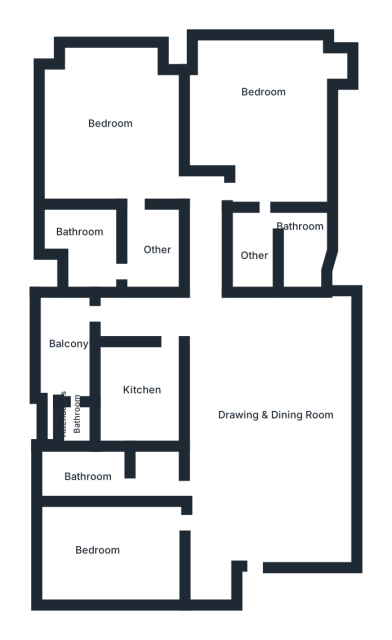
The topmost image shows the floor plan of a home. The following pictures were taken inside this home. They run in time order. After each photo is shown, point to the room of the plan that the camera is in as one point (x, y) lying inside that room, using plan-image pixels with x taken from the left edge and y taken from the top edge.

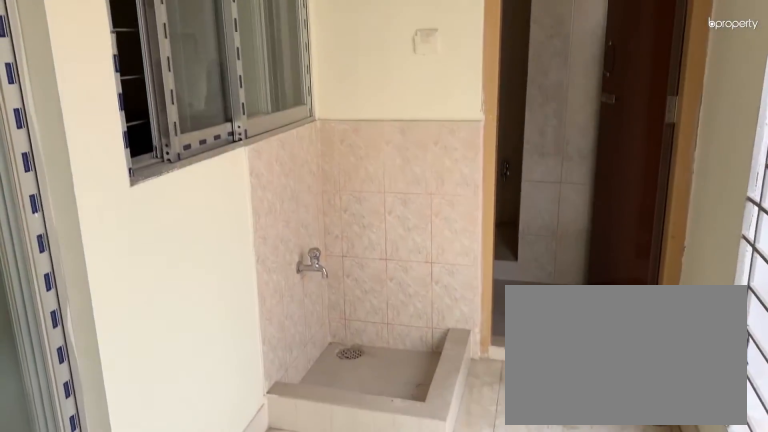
(65, 345)
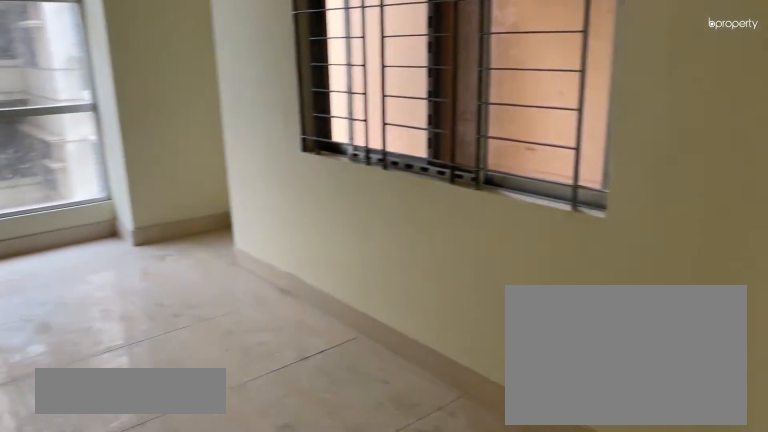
(266, 122)
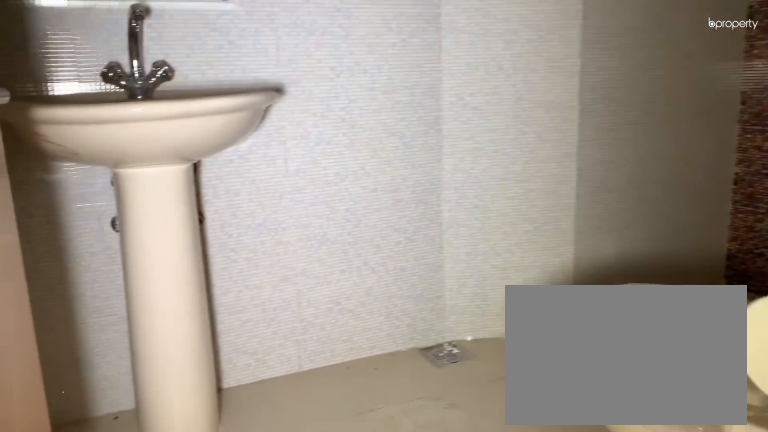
(307, 243)
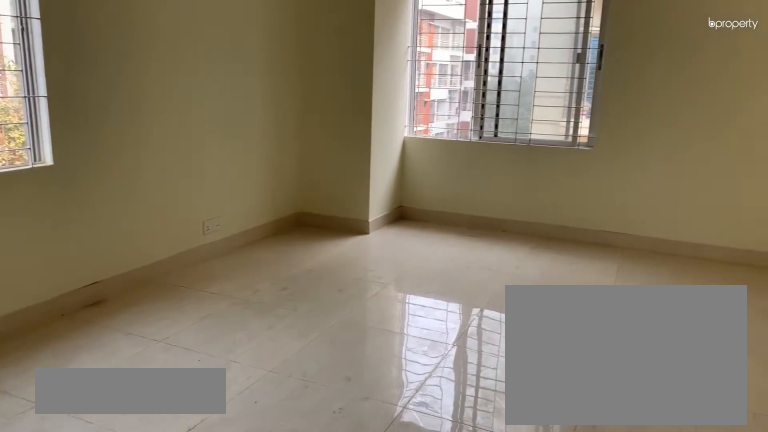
(124, 136)
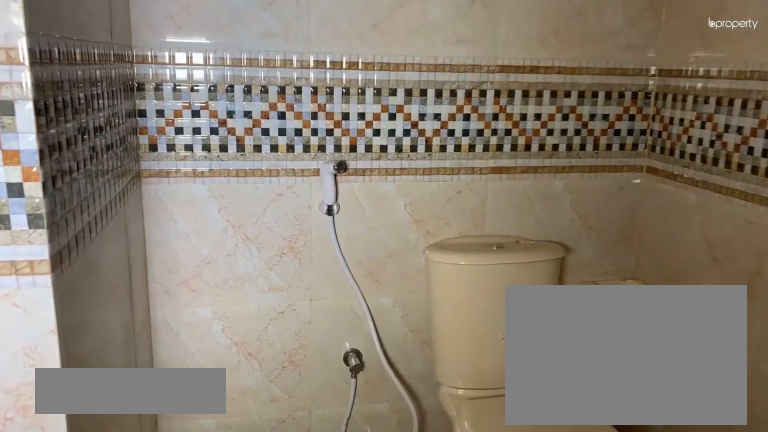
(88, 243)
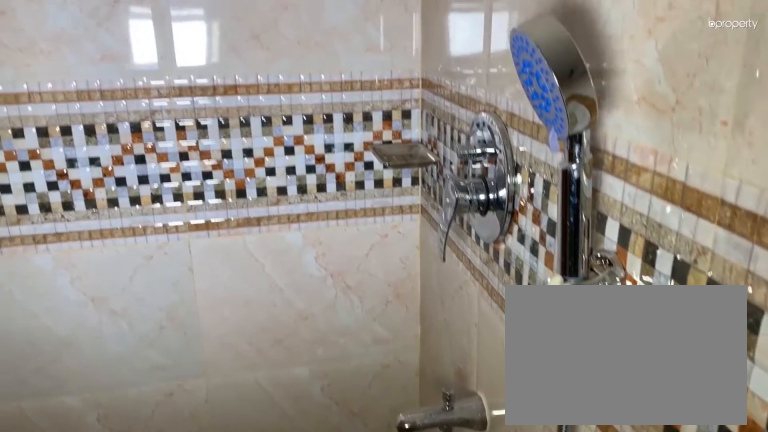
(88, 243)
